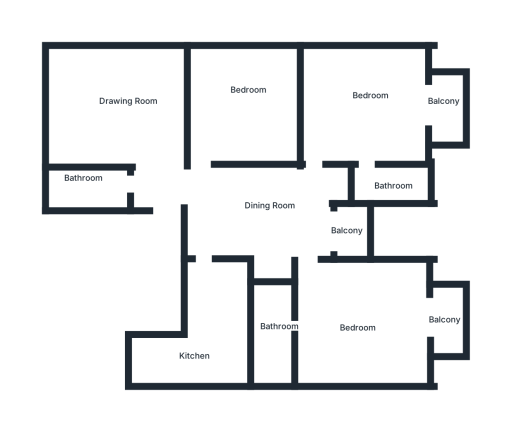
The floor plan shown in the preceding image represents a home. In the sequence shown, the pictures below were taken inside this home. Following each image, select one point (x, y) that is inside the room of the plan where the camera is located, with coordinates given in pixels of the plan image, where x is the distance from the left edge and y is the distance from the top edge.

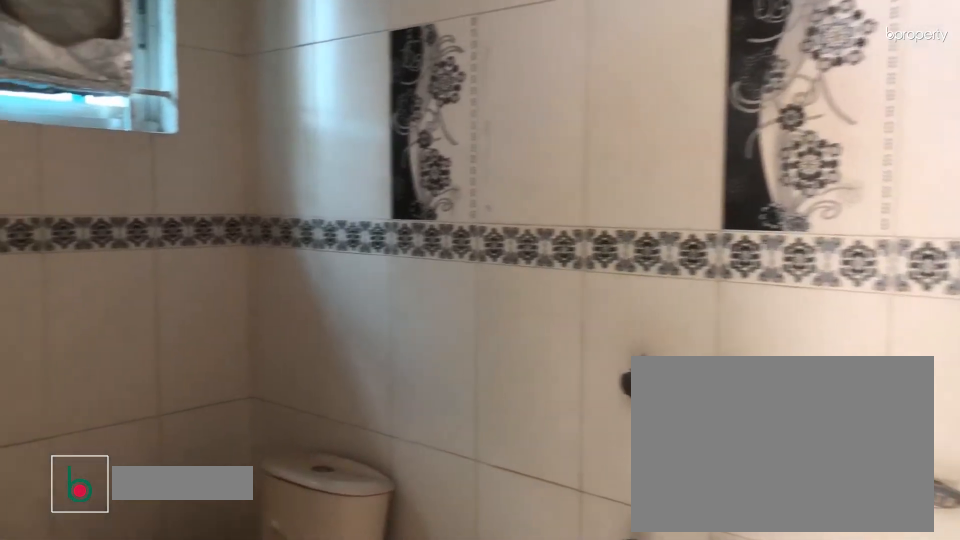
(276, 324)
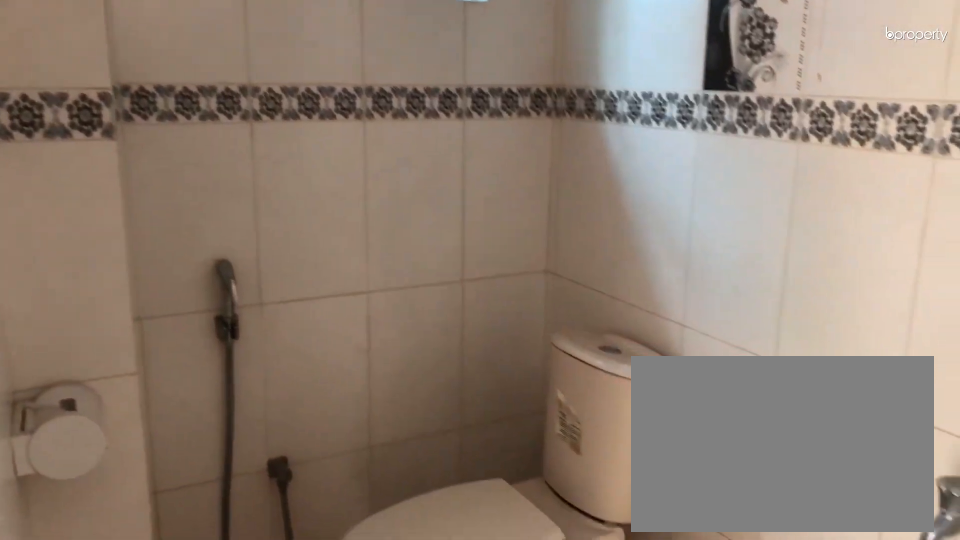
(276, 324)
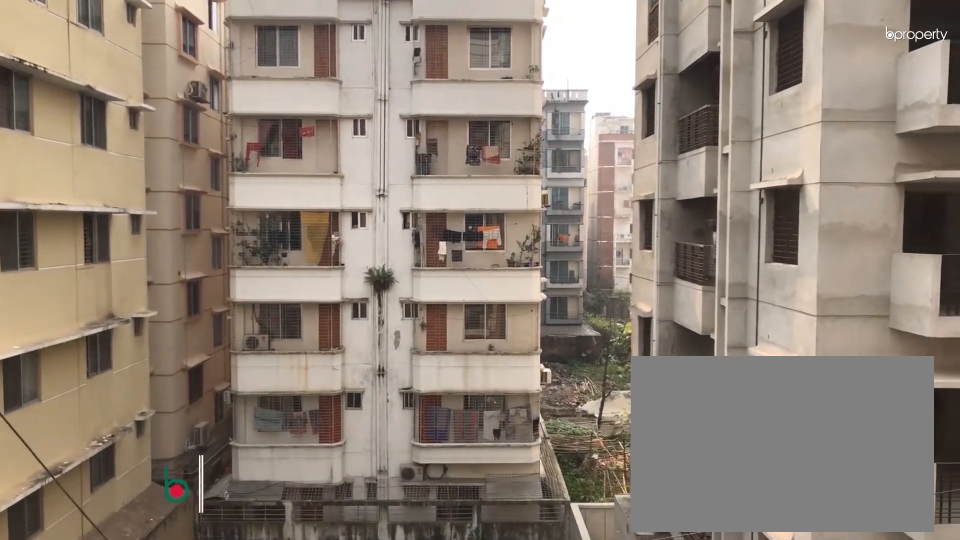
(442, 319)
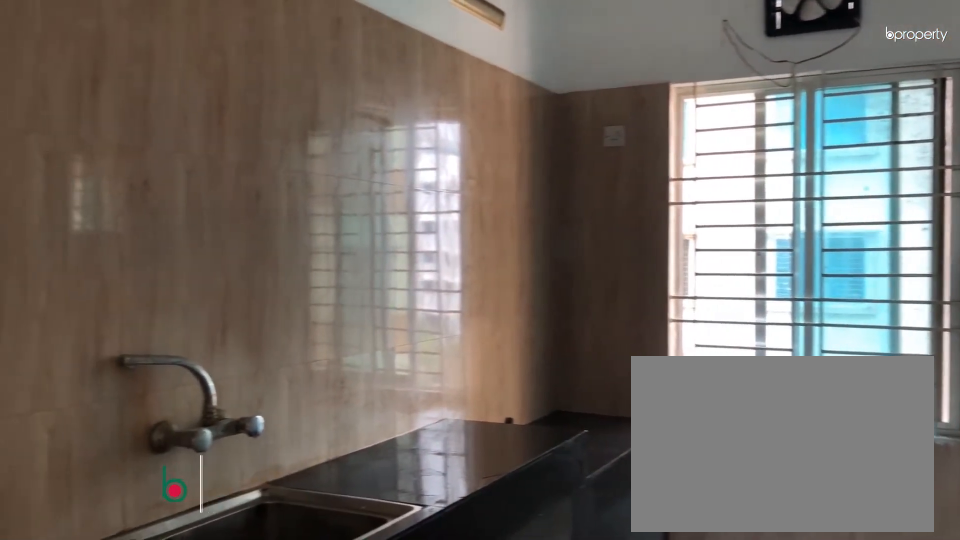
(220, 316)
